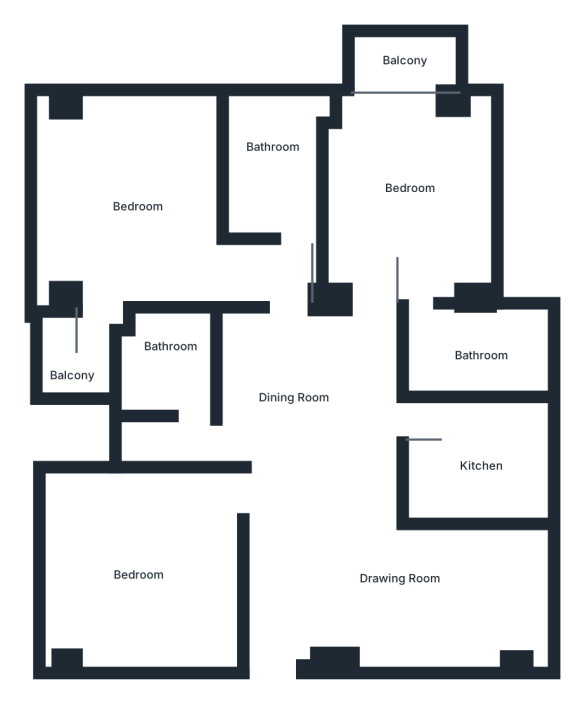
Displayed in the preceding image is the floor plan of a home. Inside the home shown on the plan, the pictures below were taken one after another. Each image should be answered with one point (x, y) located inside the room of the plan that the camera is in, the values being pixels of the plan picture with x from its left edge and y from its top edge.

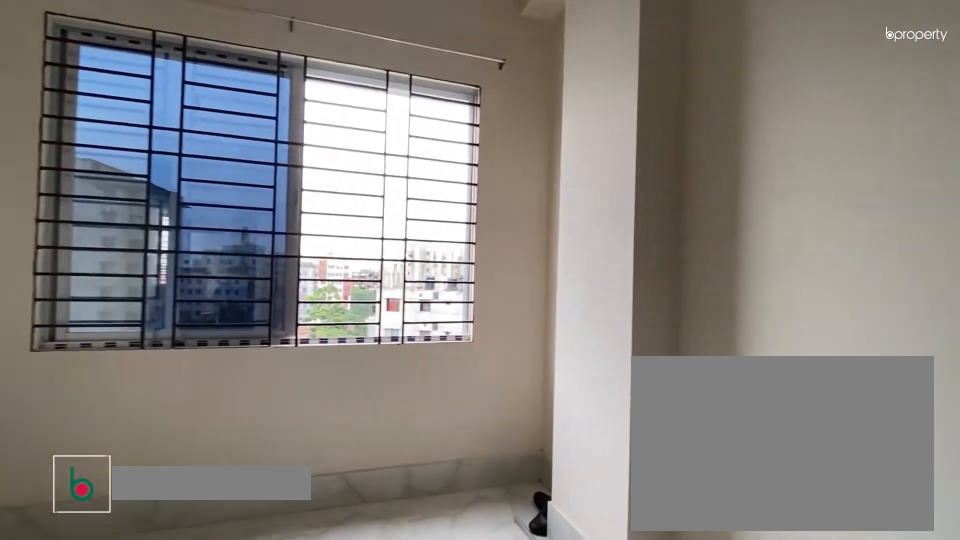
(421, 598)
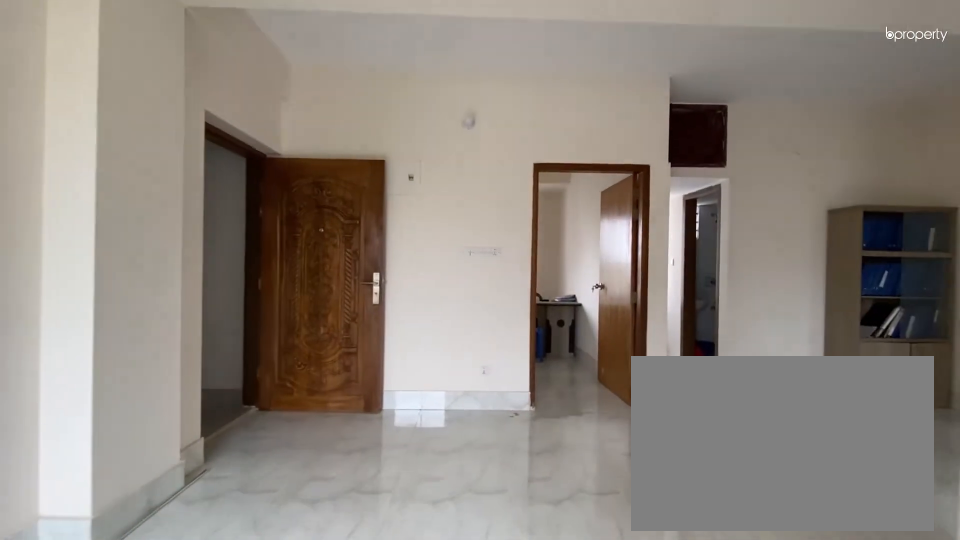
(421, 598)
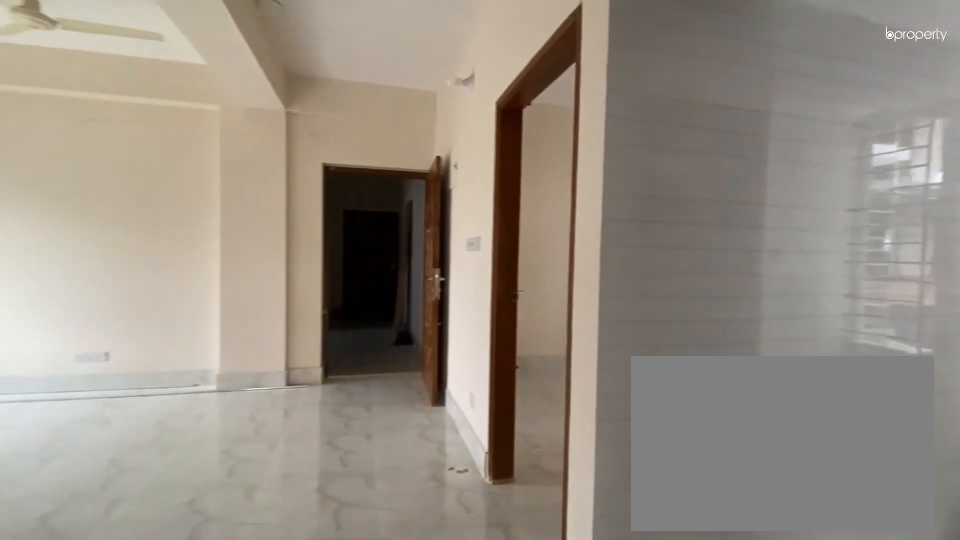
(316, 403)
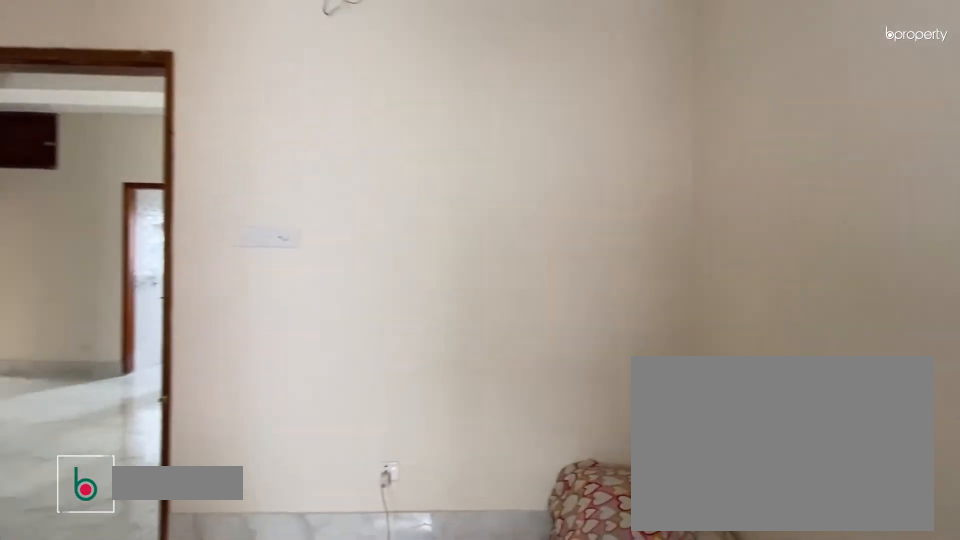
(146, 568)
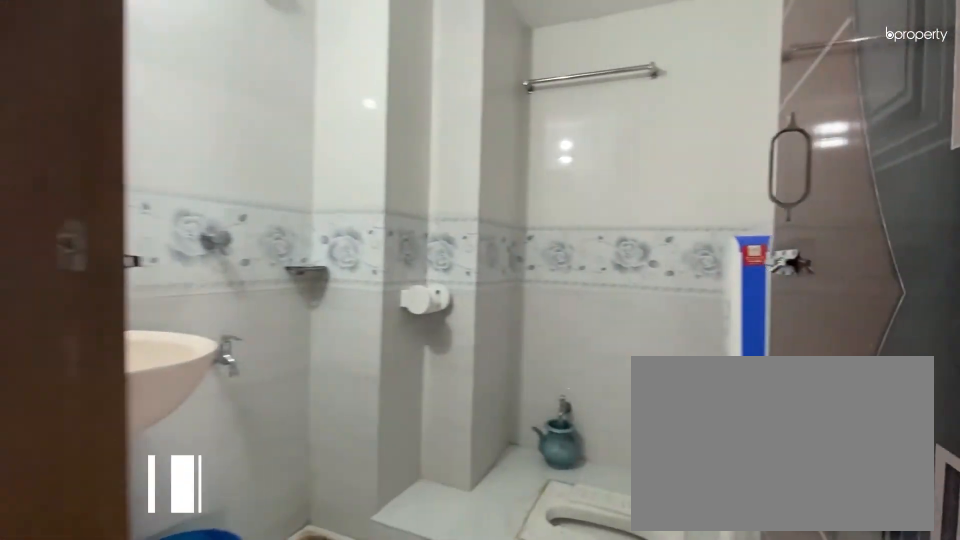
(171, 357)
